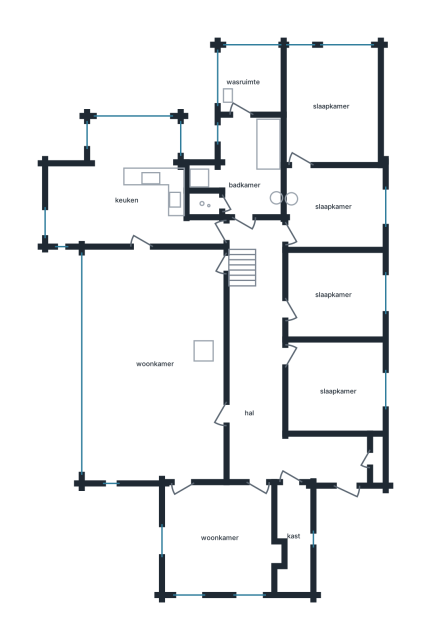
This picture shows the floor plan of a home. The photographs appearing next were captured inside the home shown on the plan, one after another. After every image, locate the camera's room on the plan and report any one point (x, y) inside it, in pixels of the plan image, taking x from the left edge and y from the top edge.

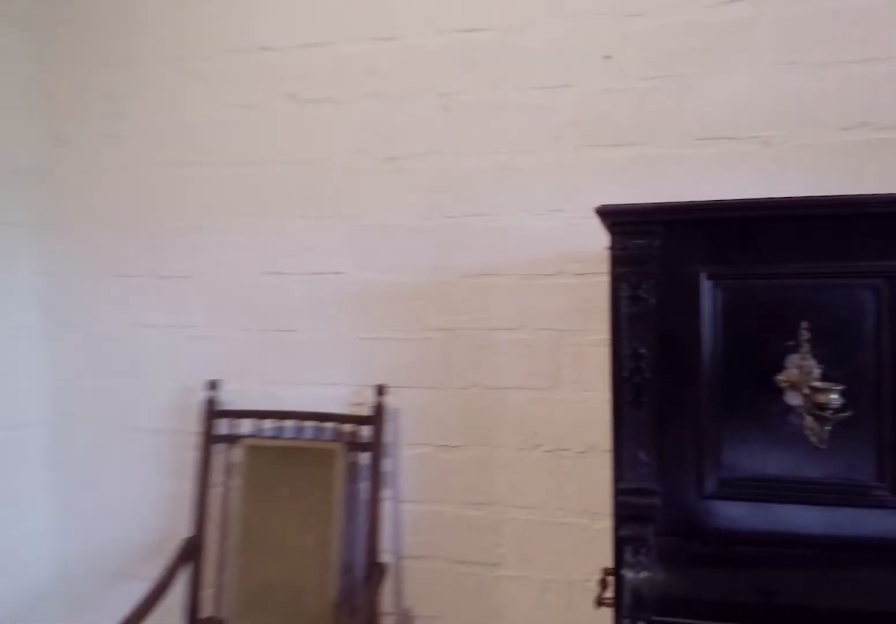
(333, 294)
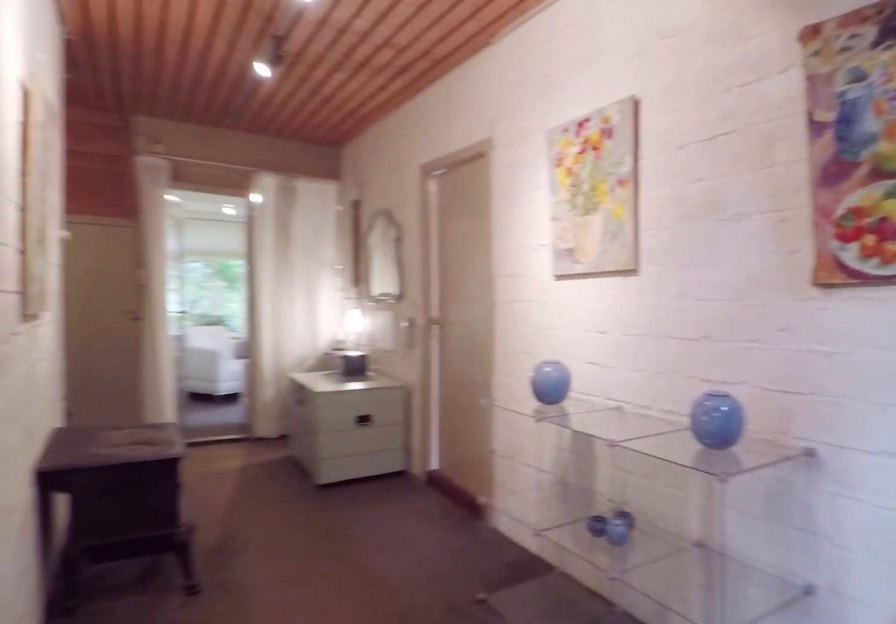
(272, 378)
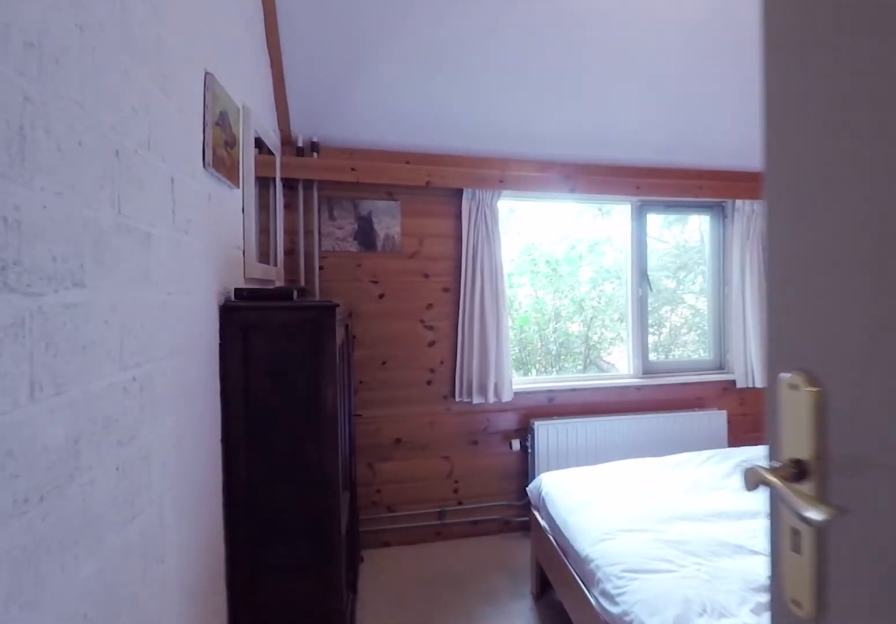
(333, 386)
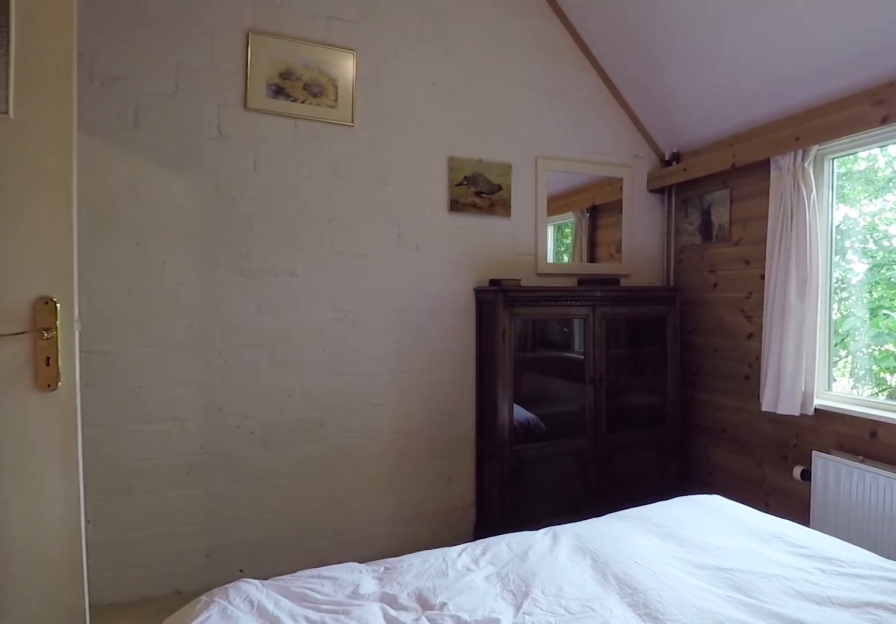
(333, 386)
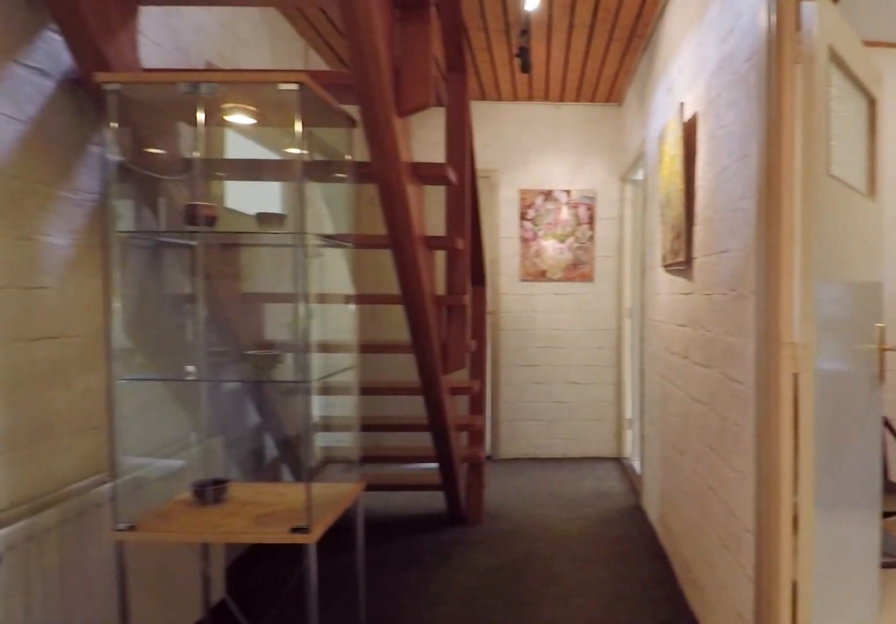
(272, 378)
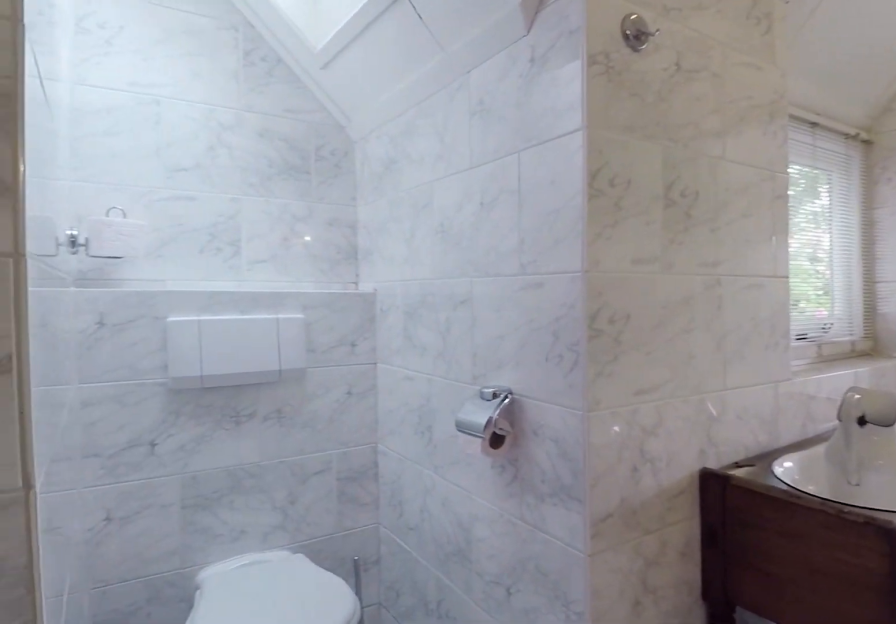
(246, 166)
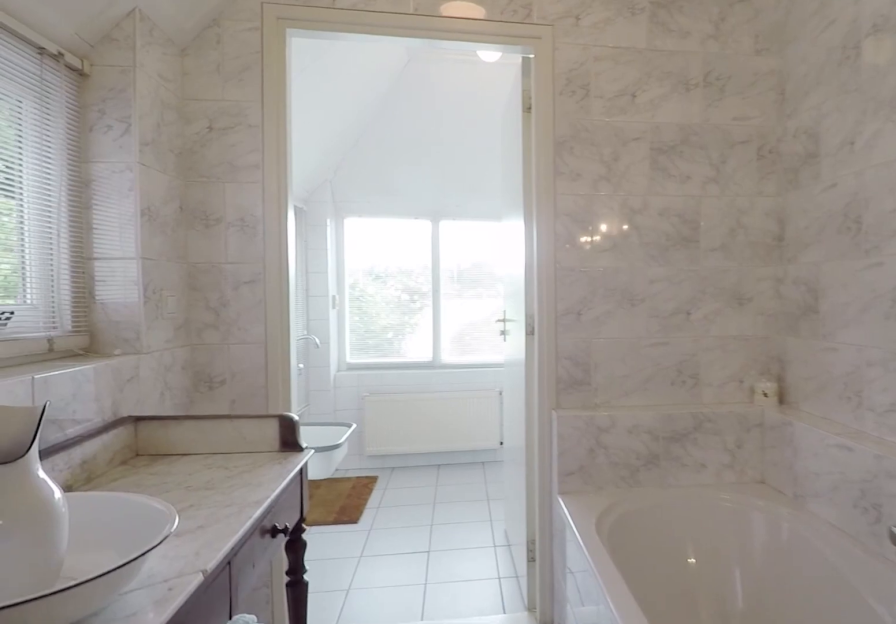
(246, 166)
